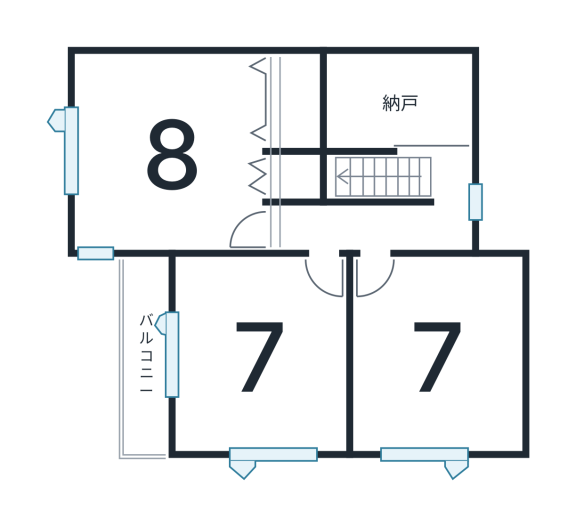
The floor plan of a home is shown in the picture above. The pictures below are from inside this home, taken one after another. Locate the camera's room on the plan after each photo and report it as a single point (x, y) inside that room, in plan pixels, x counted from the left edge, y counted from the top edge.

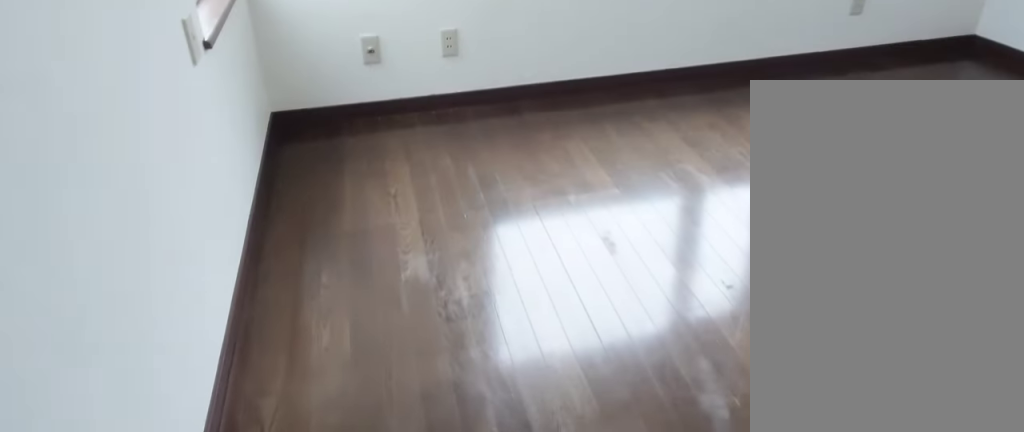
(170, 160)
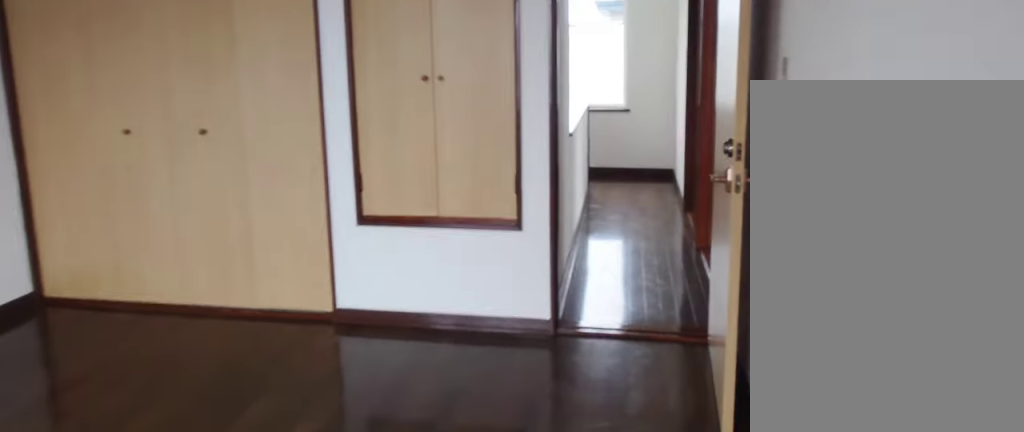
(170, 160)
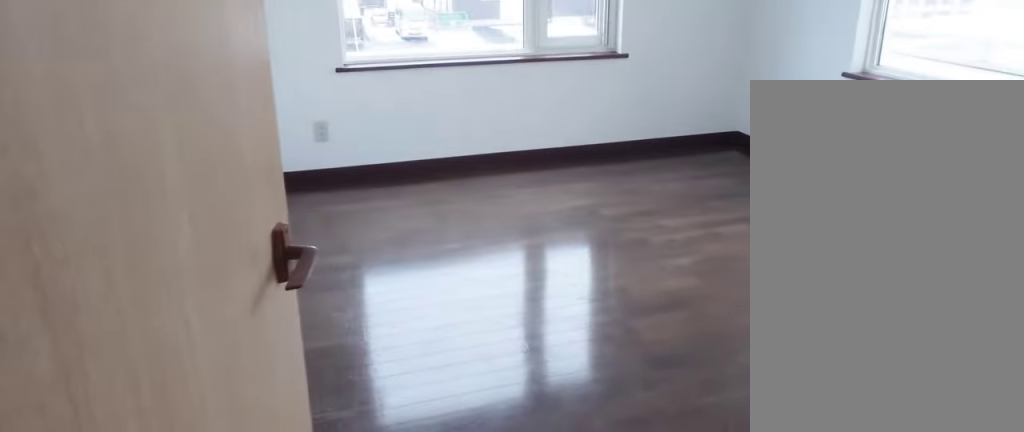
(256, 367)
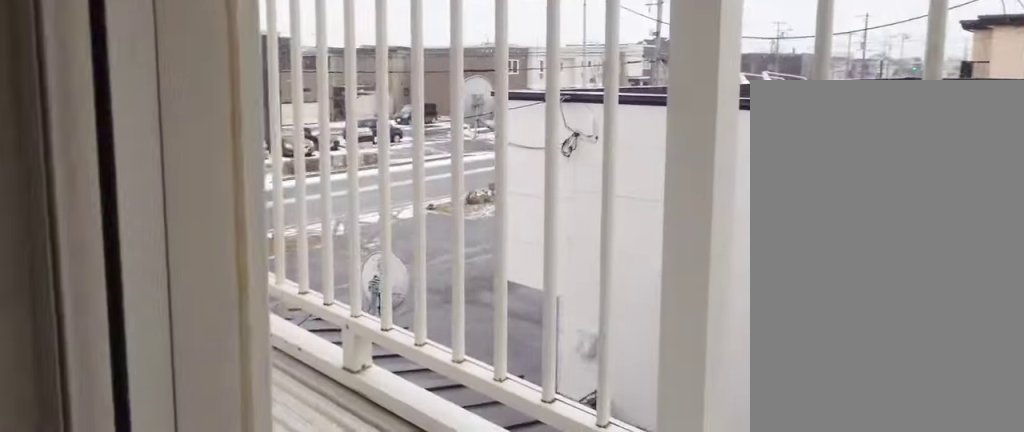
(145, 367)
